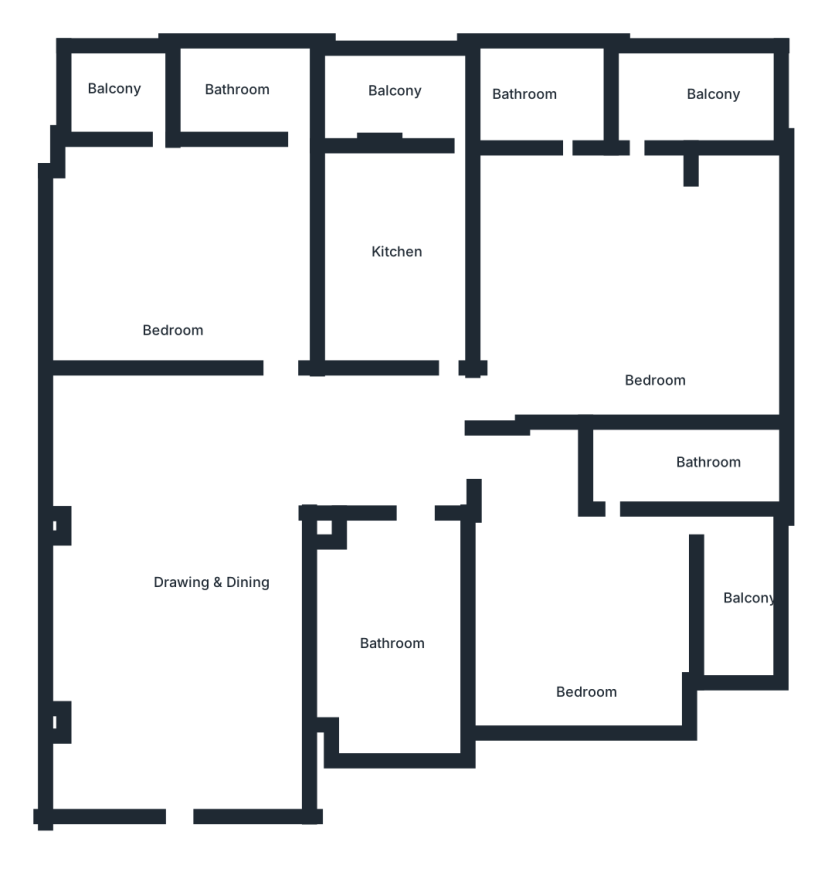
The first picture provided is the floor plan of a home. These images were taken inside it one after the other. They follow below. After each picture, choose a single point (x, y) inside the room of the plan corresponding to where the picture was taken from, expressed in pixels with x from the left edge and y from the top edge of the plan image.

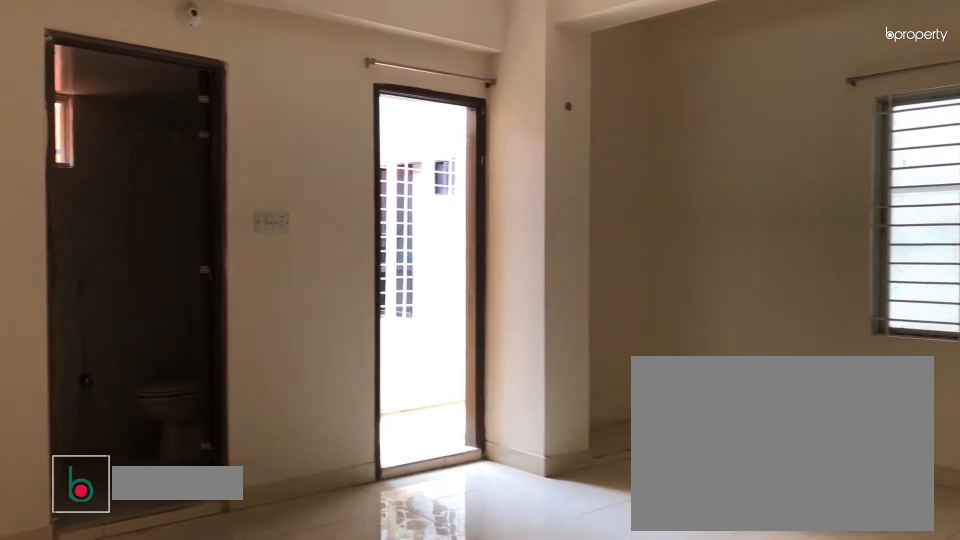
(654, 315)
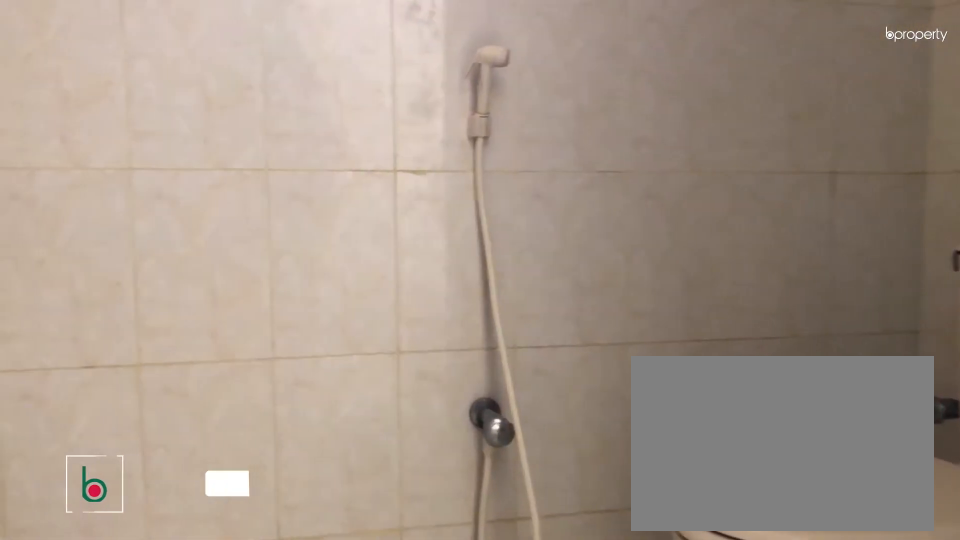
(545, 89)
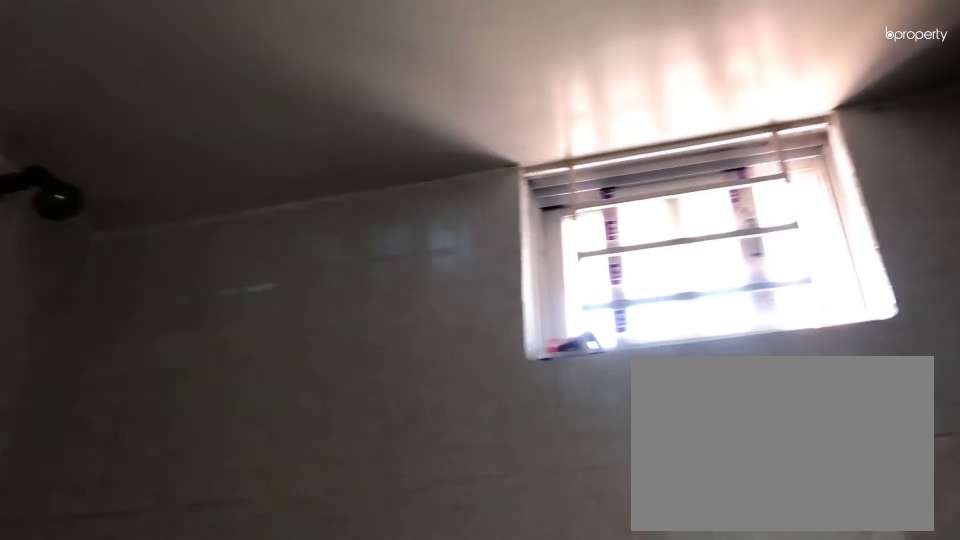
(545, 89)
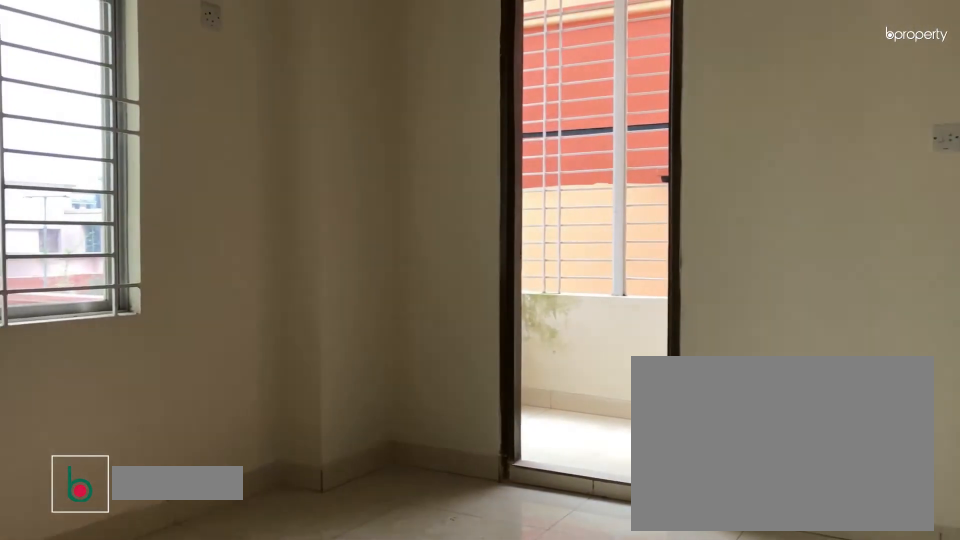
(185, 266)
